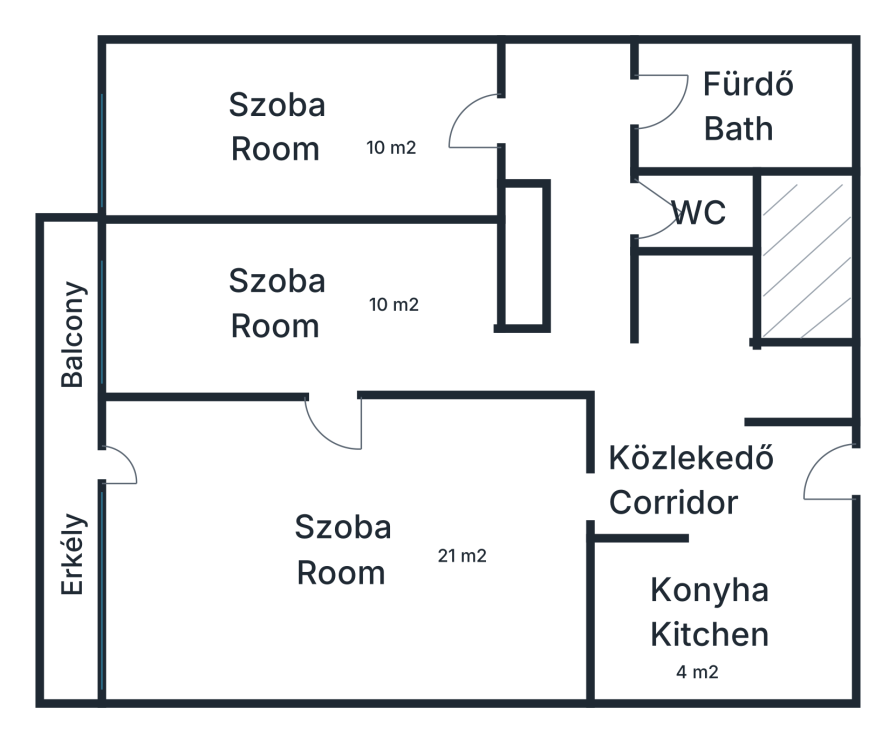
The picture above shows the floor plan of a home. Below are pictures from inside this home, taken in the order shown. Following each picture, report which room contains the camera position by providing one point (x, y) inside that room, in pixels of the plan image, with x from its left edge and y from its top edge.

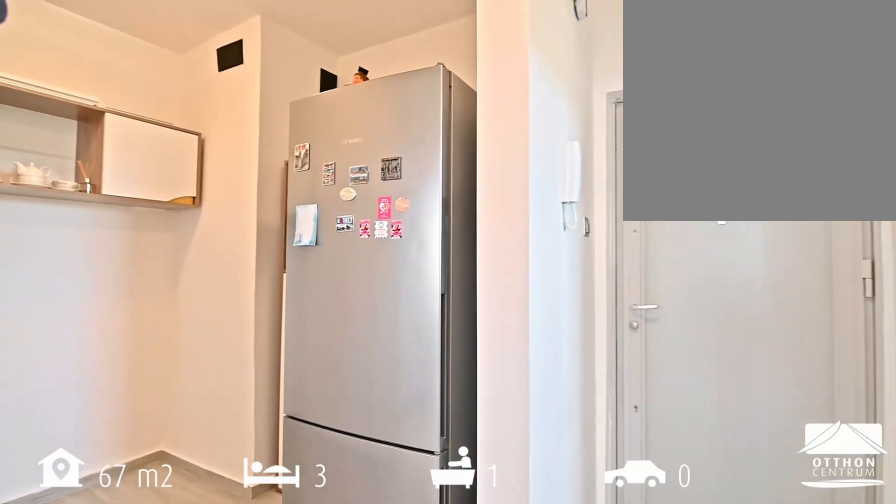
(807, 383)
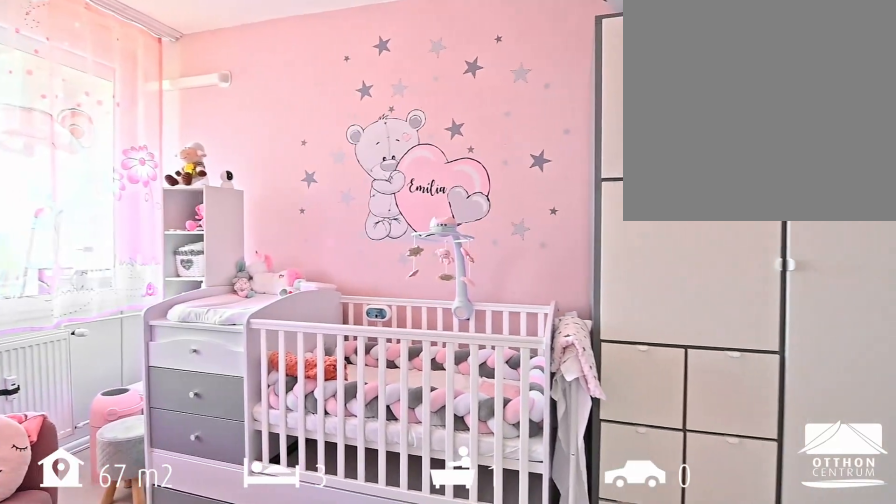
(308, 309)
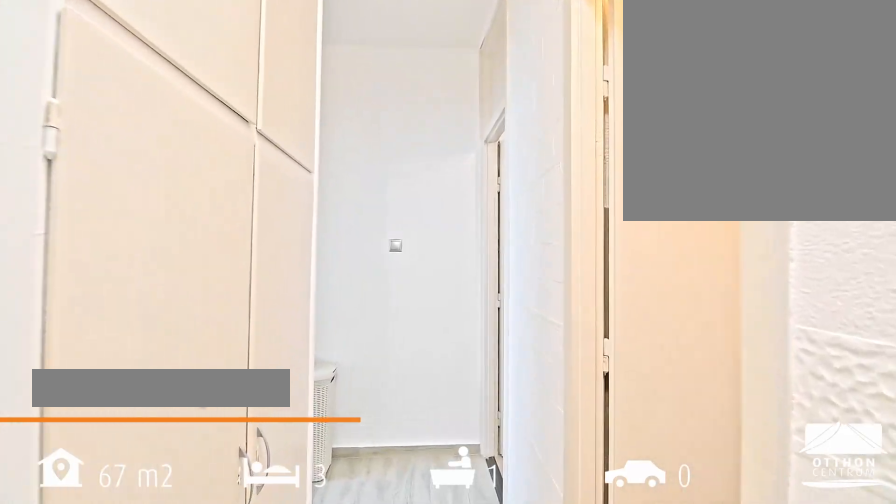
(589, 198)
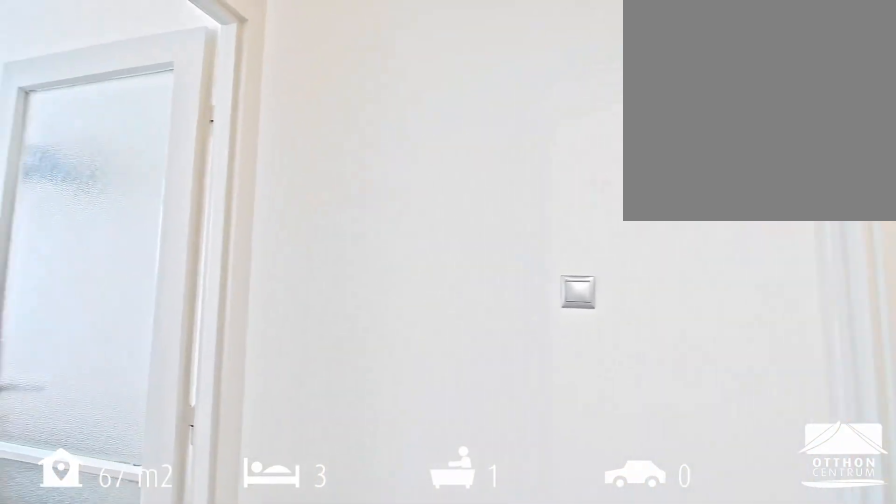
(589, 198)
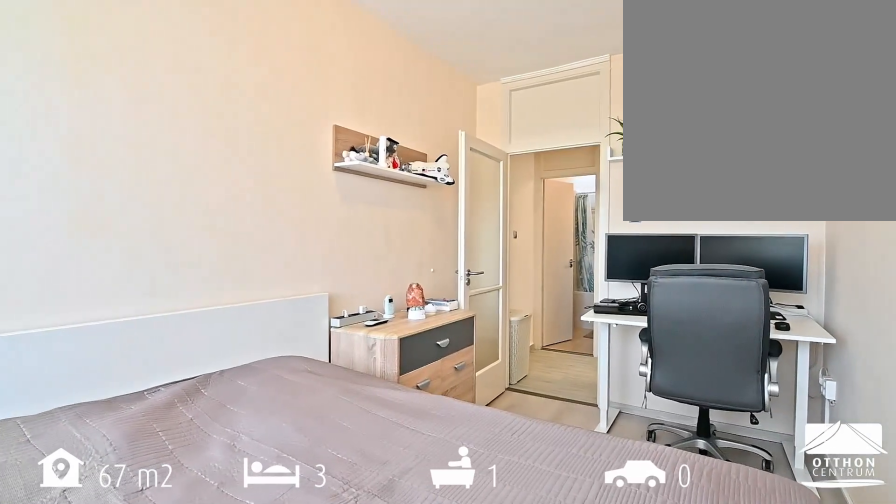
(287, 128)
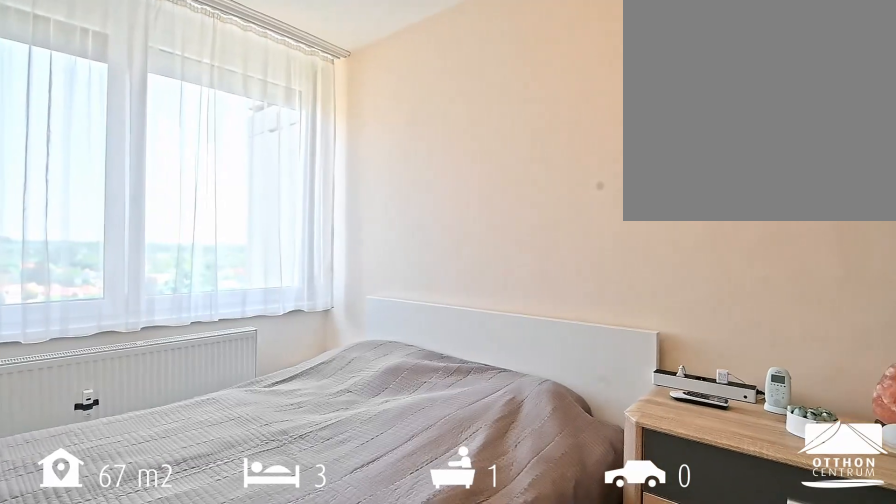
(287, 128)
